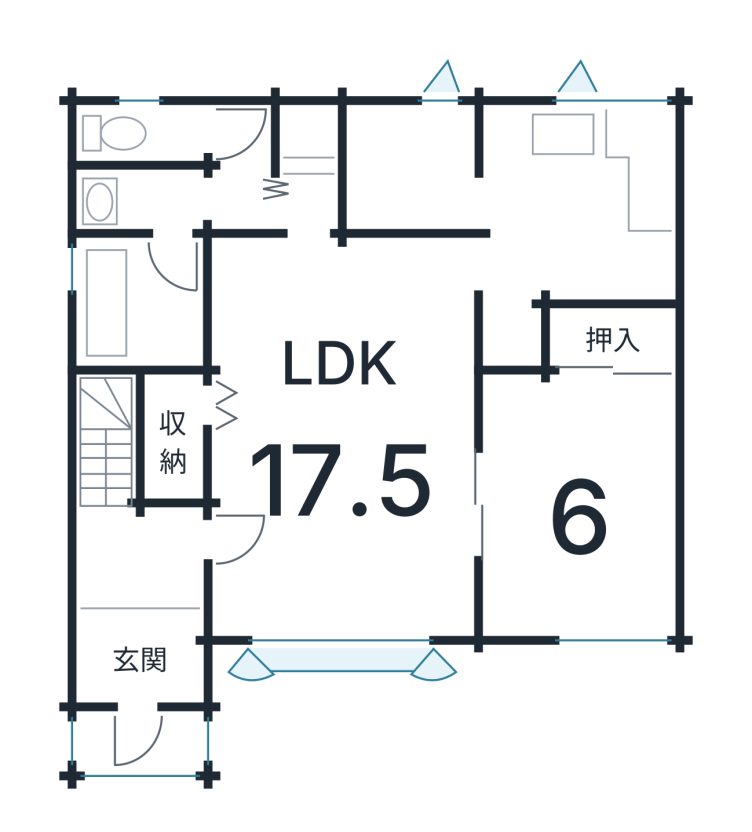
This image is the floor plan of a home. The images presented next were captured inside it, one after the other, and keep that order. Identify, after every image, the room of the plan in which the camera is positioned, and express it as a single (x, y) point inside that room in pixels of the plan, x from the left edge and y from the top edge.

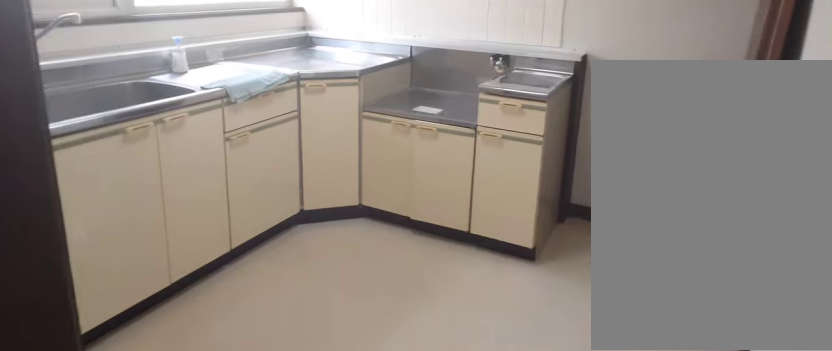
(567, 208)
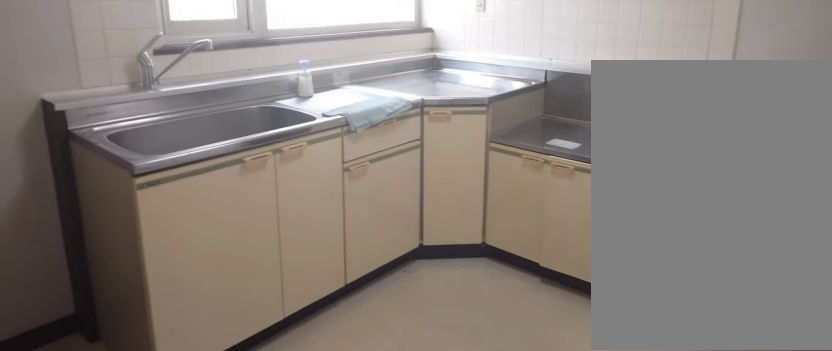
(567, 208)
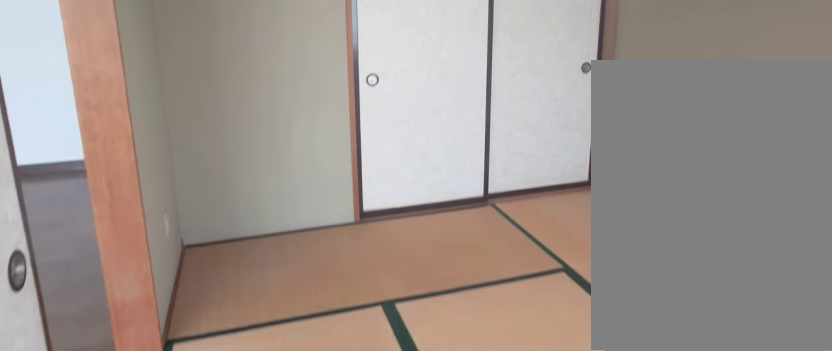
(572, 511)
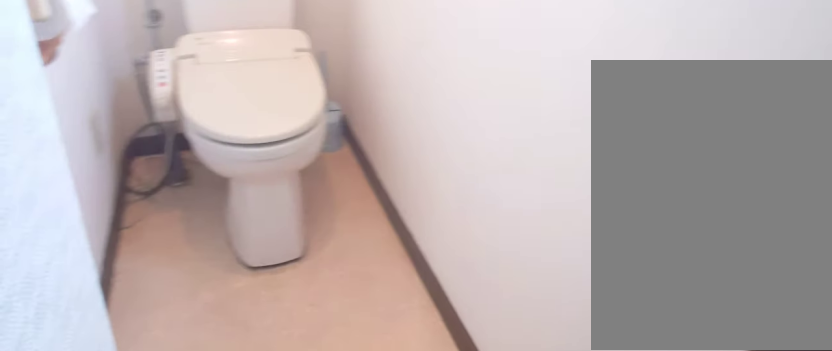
(144, 130)
